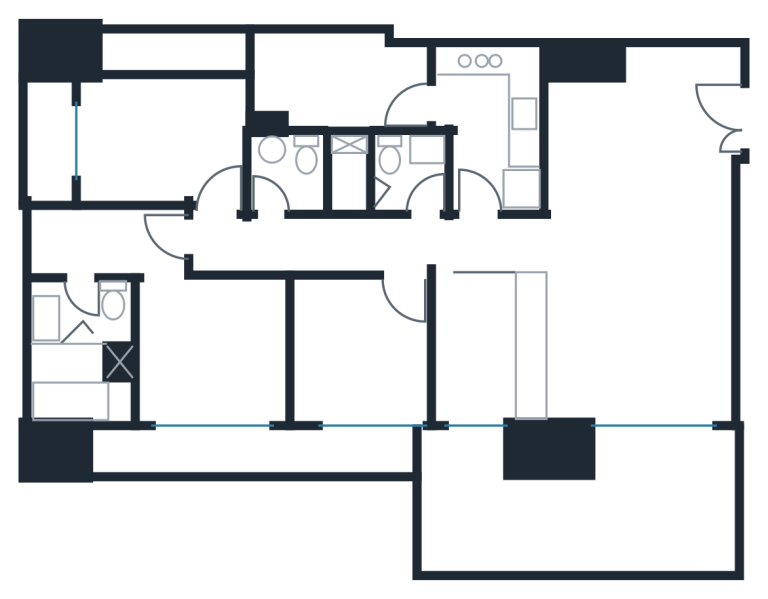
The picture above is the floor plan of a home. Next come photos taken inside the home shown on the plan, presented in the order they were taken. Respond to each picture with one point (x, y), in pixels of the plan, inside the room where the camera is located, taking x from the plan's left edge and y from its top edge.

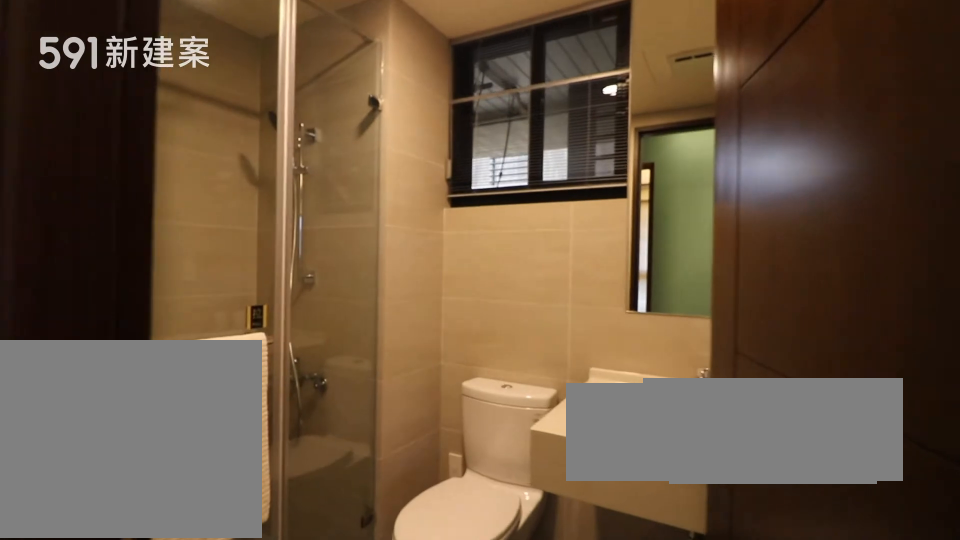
(383, 170)
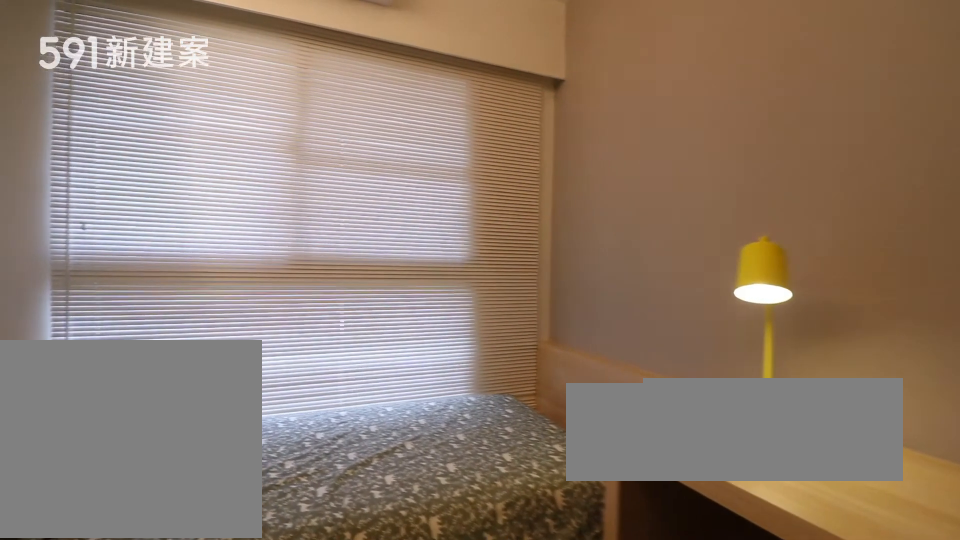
(357, 355)
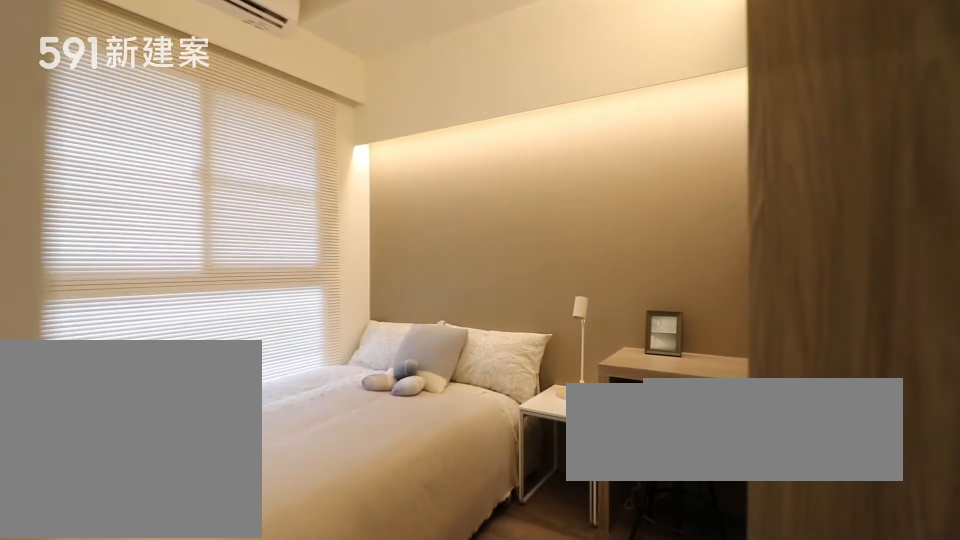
(157, 140)
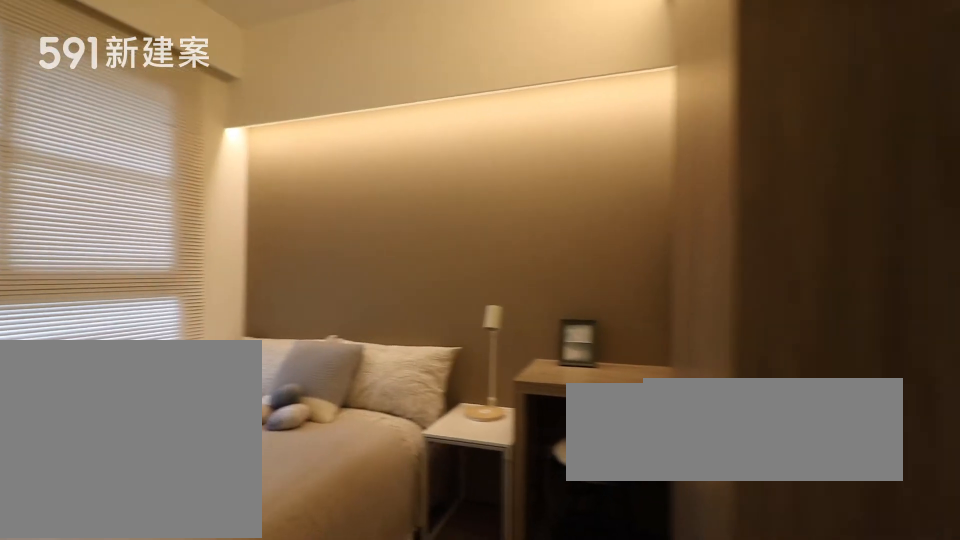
(157, 140)
